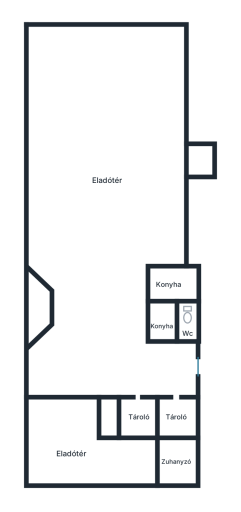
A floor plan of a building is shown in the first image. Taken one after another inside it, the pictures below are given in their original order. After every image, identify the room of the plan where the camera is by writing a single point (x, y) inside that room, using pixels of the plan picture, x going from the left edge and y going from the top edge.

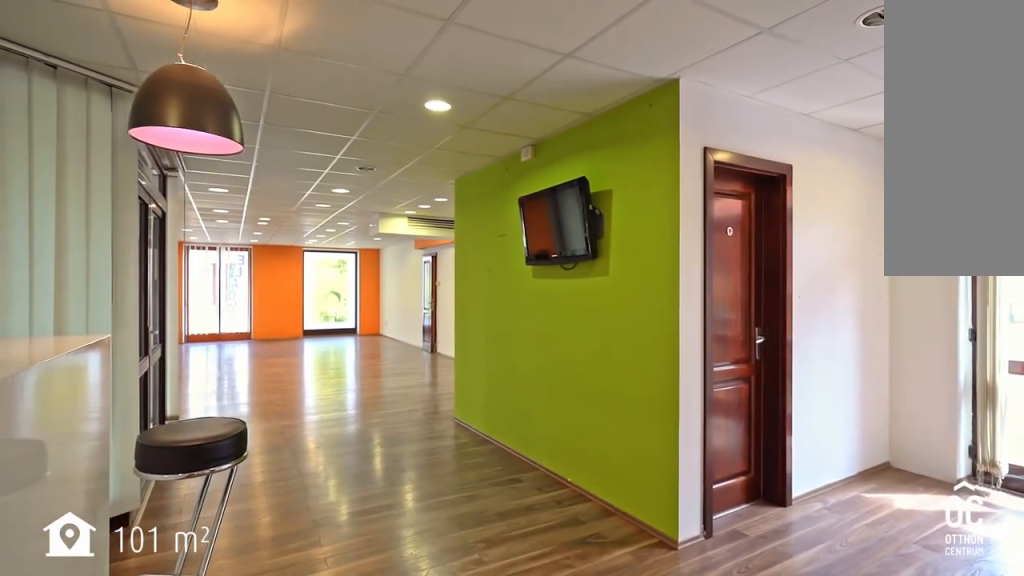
(101, 345)
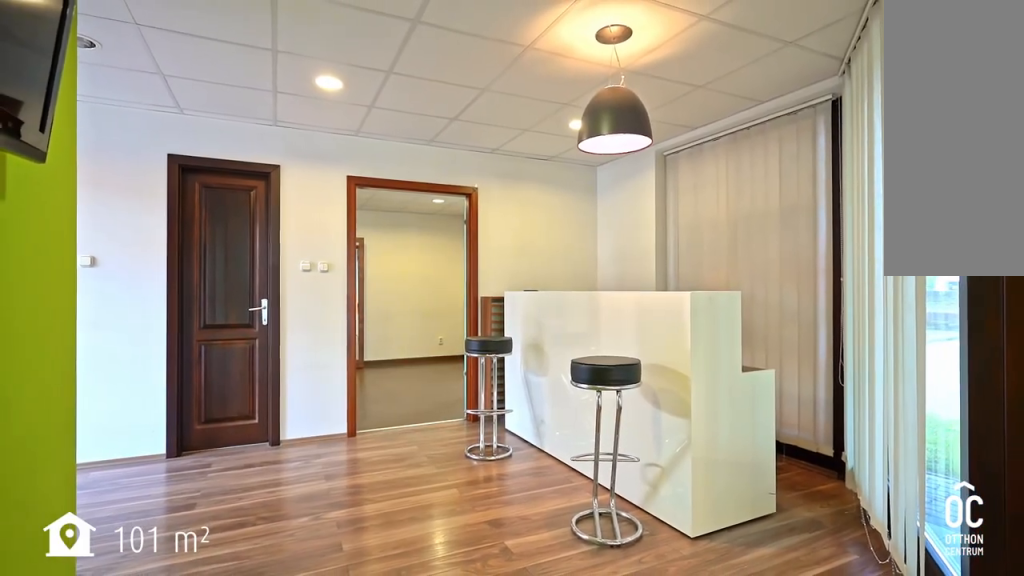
(101, 345)
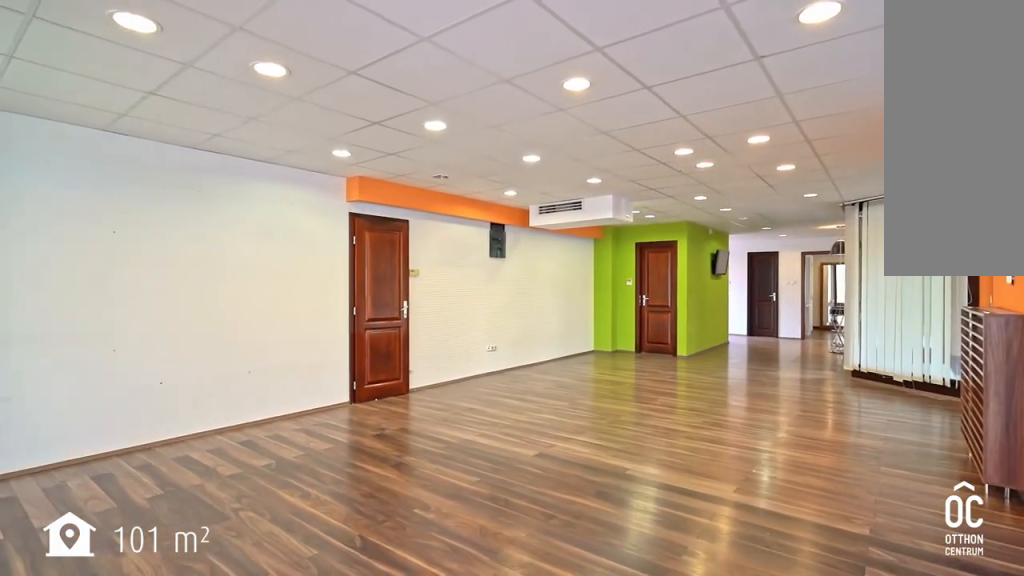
(107, 180)
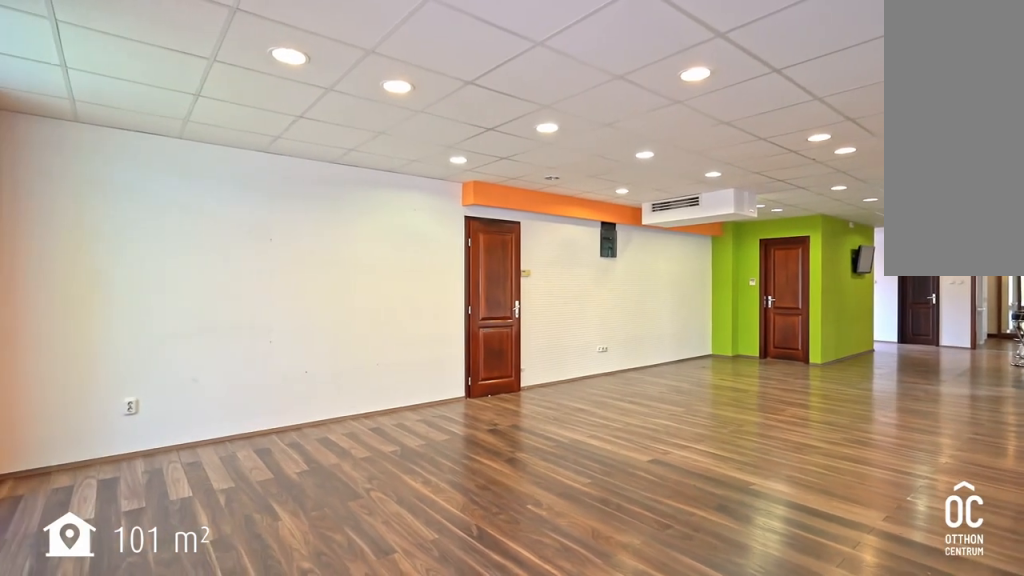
(108, 180)
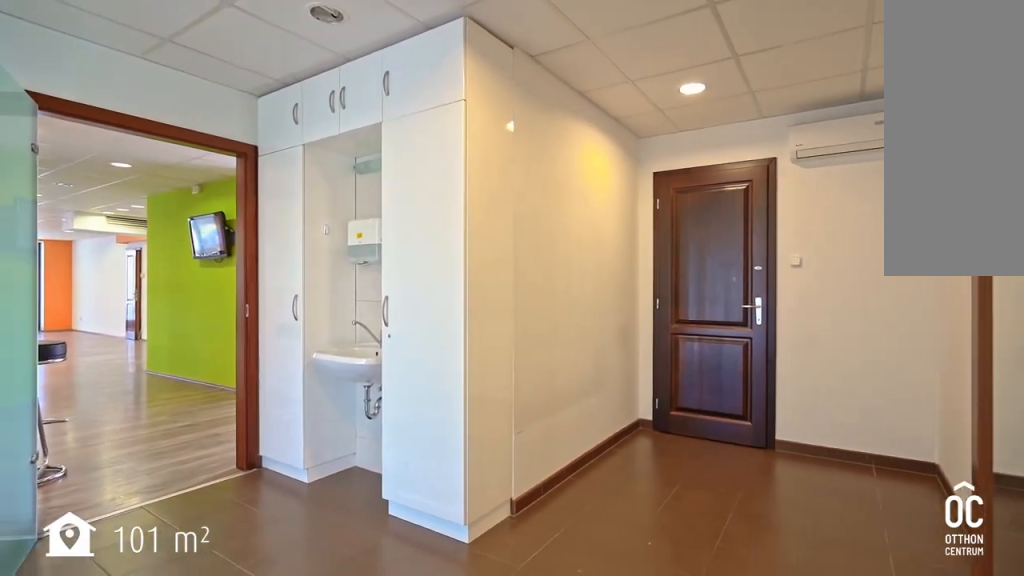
(71, 450)
